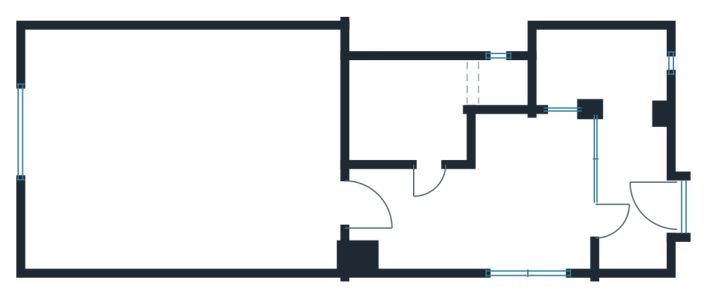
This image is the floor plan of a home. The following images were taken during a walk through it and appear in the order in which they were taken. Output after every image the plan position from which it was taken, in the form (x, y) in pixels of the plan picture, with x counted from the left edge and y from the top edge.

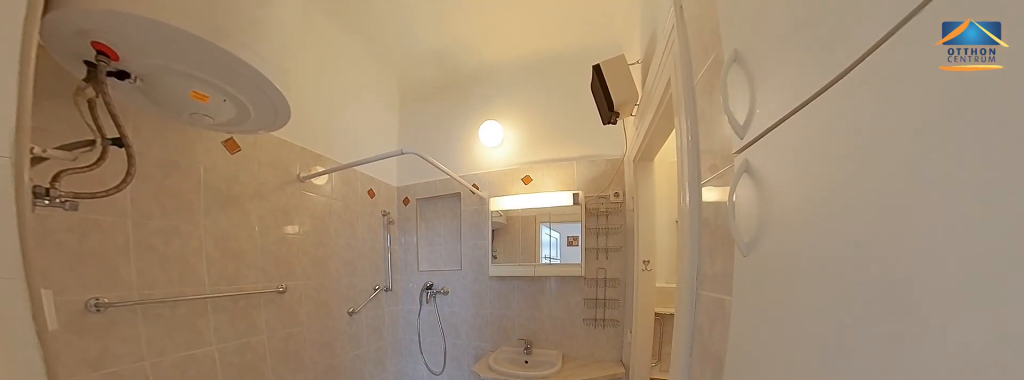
(433, 113)
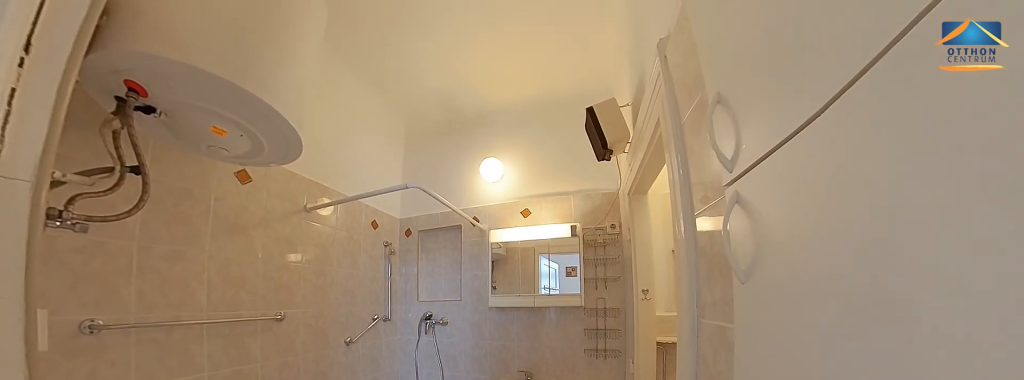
(433, 113)
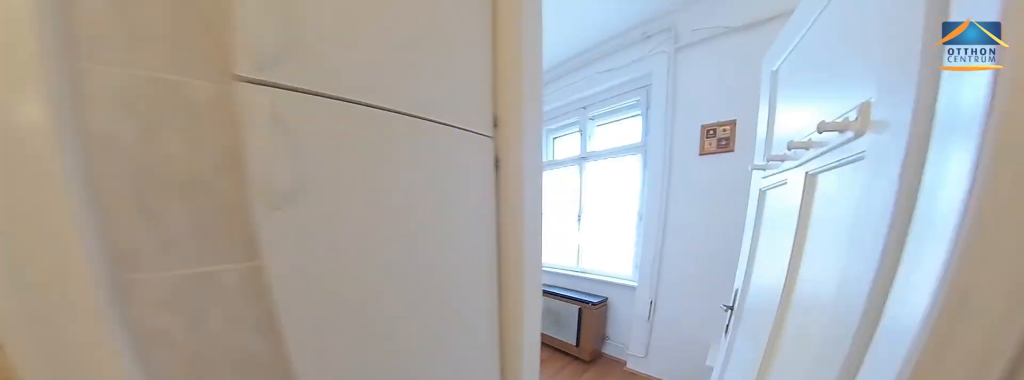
(433, 131)
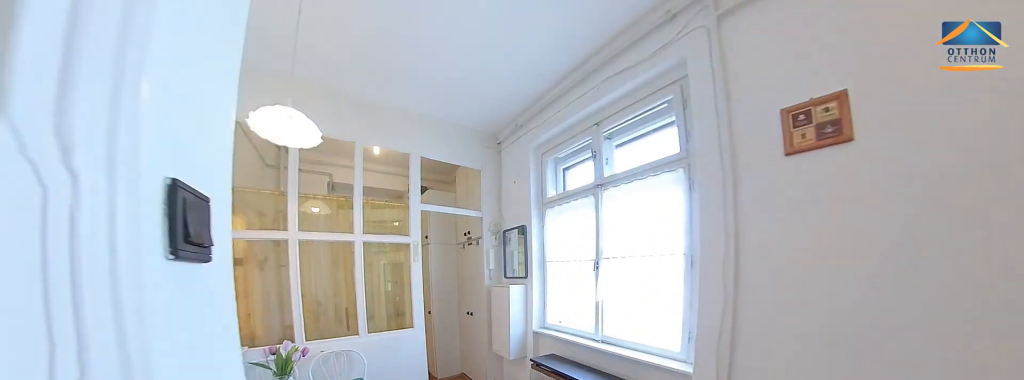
(433, 184)
